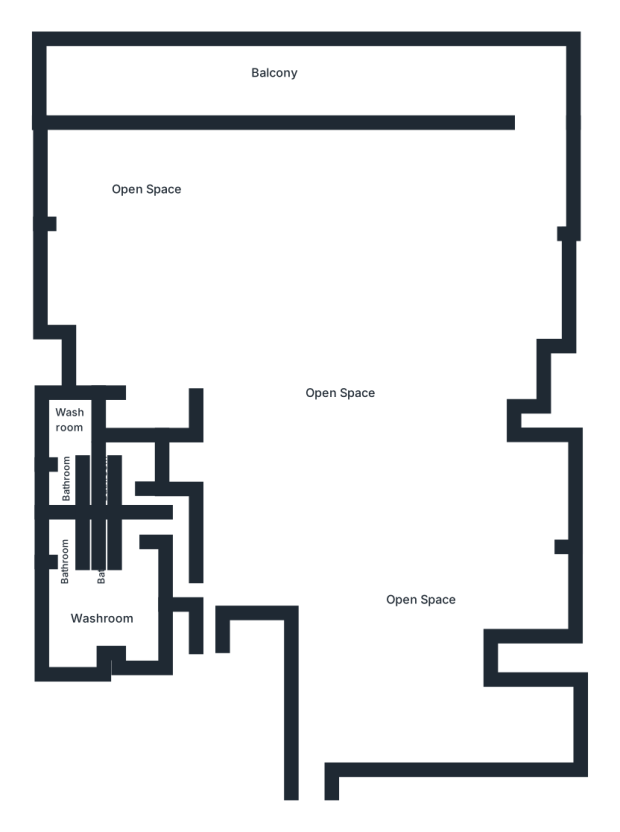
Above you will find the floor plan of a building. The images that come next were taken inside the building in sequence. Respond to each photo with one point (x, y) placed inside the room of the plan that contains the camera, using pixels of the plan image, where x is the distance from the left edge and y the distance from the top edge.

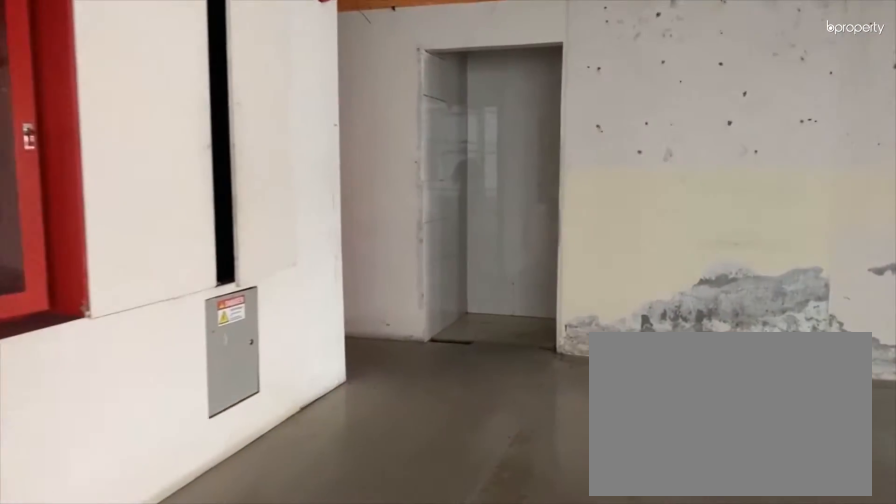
(257, 555)
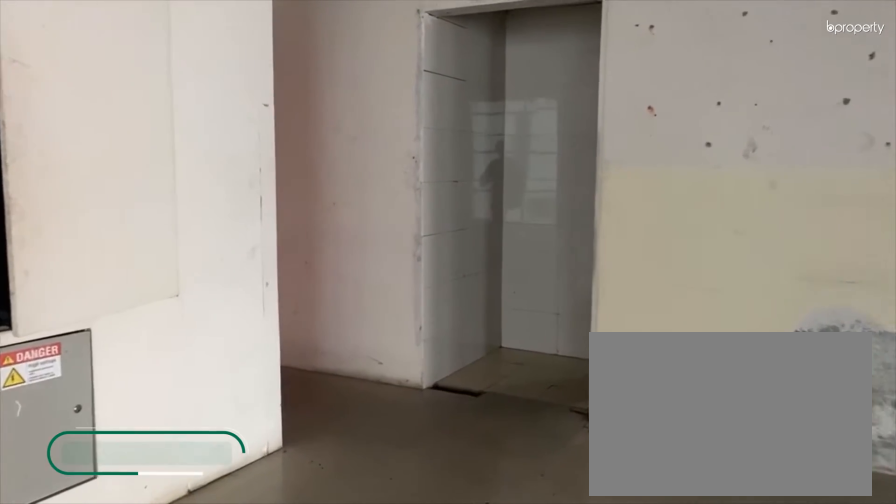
(257, 555)
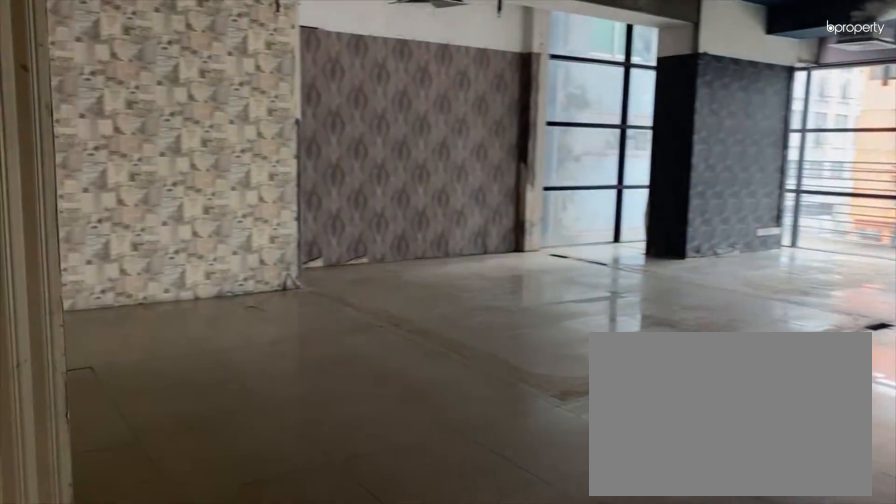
(164, 349)
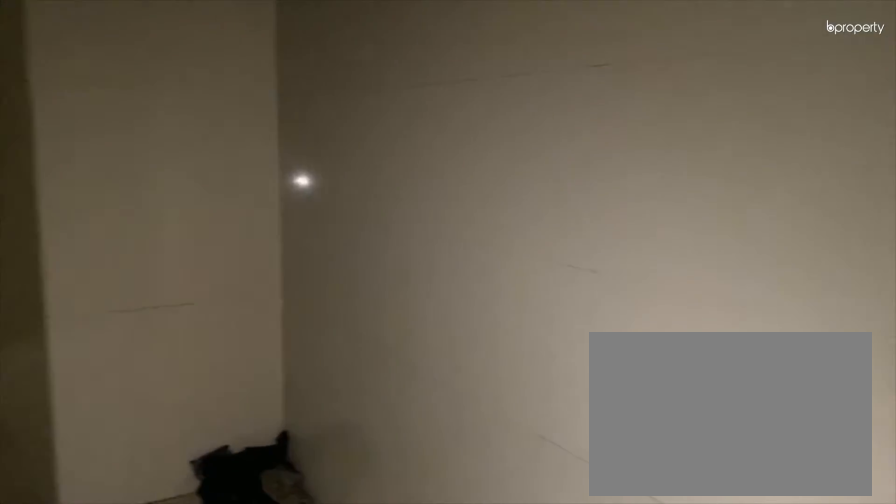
(177, 555)
